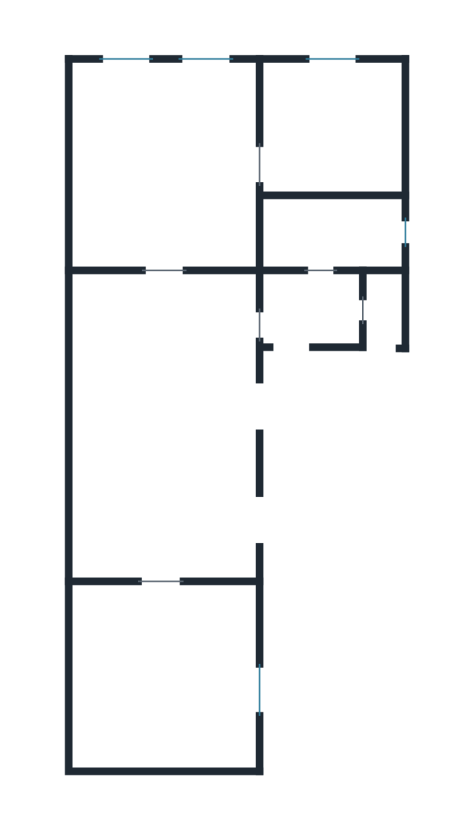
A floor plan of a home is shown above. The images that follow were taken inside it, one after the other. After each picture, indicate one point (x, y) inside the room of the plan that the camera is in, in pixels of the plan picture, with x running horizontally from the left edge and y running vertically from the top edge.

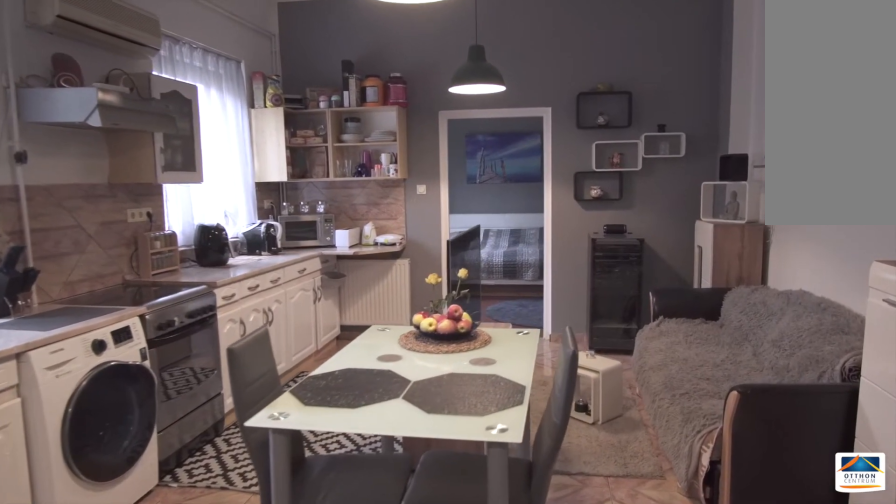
(154, 425)
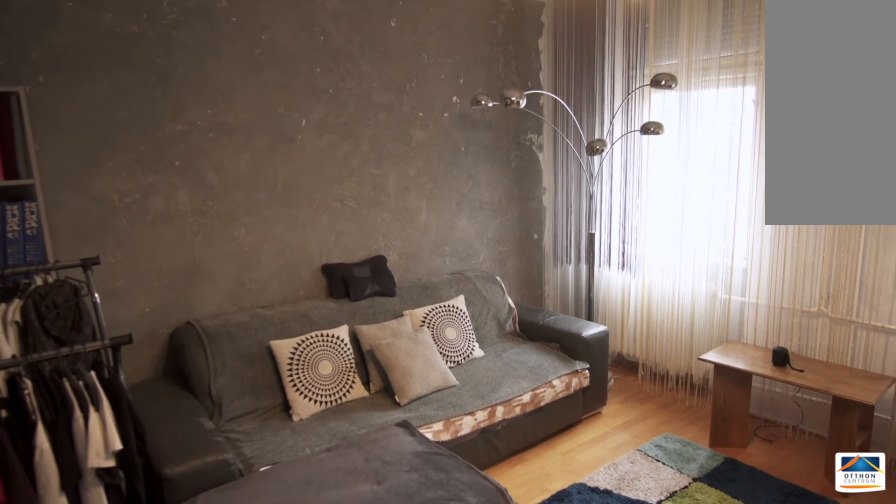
(154, 153)
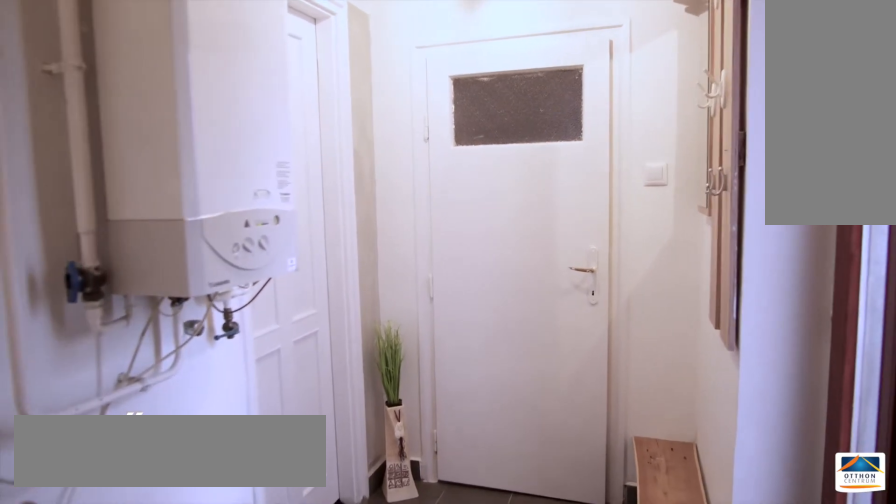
(305, 309)
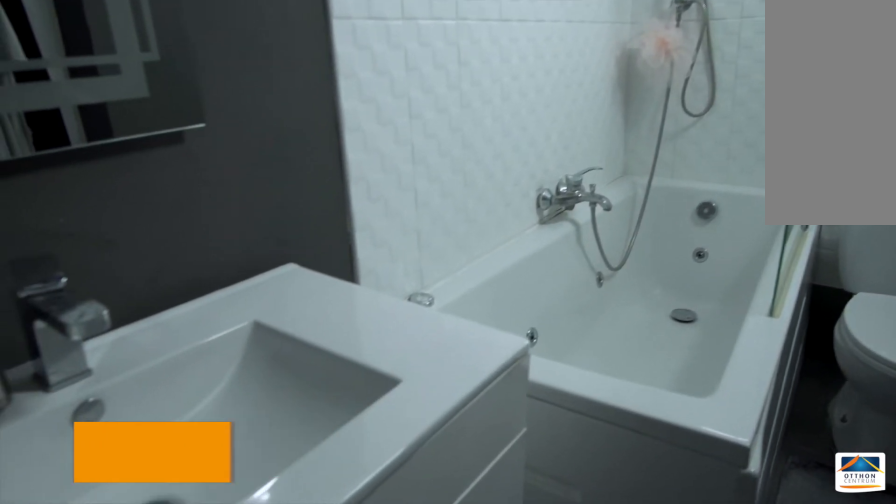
(337, 232)
